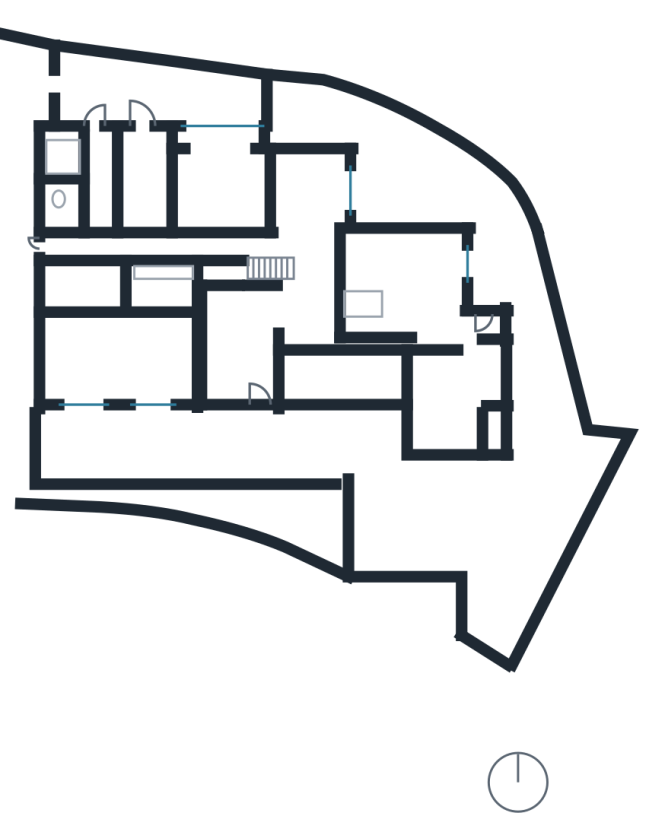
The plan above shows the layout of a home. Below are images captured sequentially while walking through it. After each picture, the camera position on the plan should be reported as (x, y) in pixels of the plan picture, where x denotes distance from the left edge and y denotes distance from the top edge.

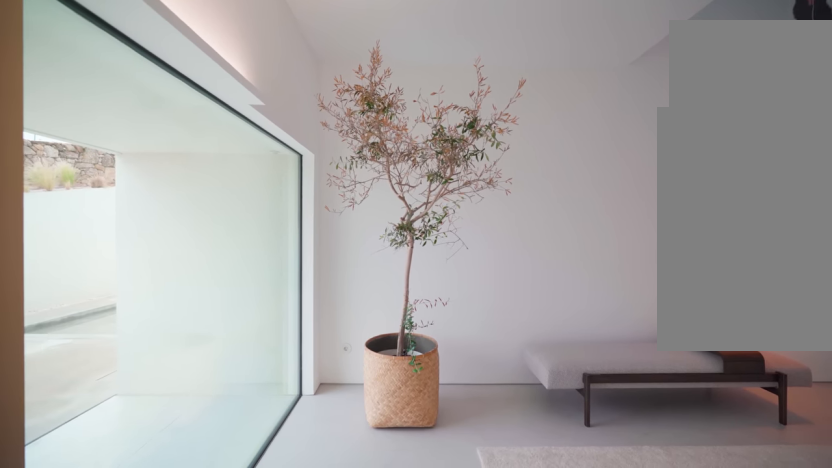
(260, 386)
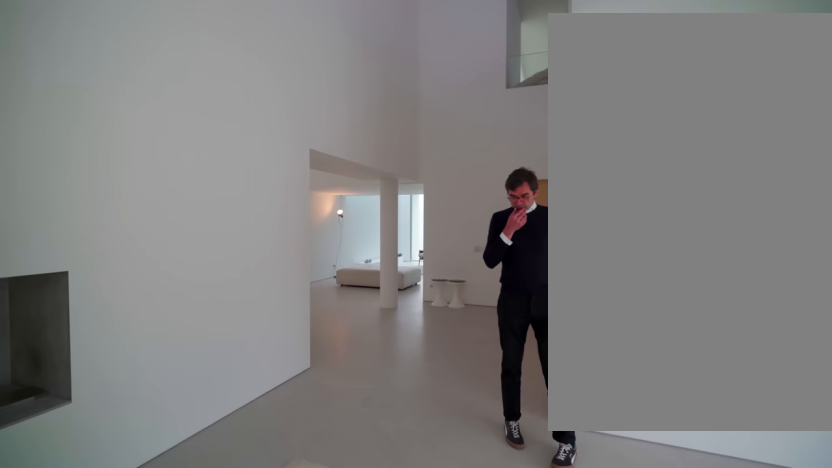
(220, 329)
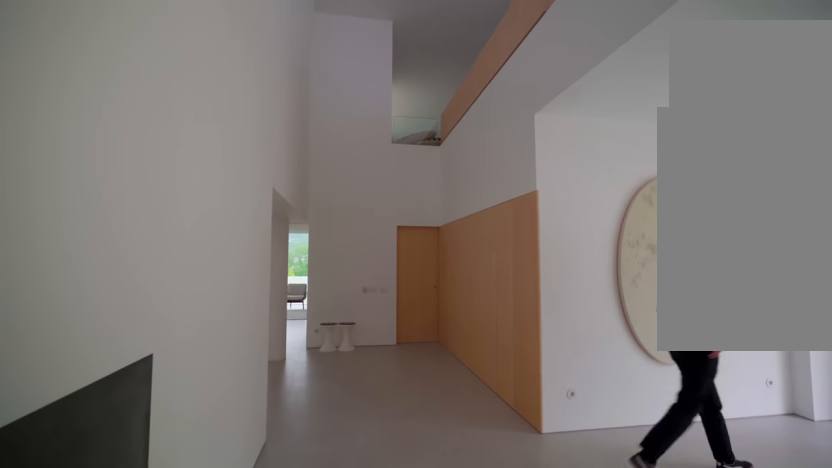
(226, 305)
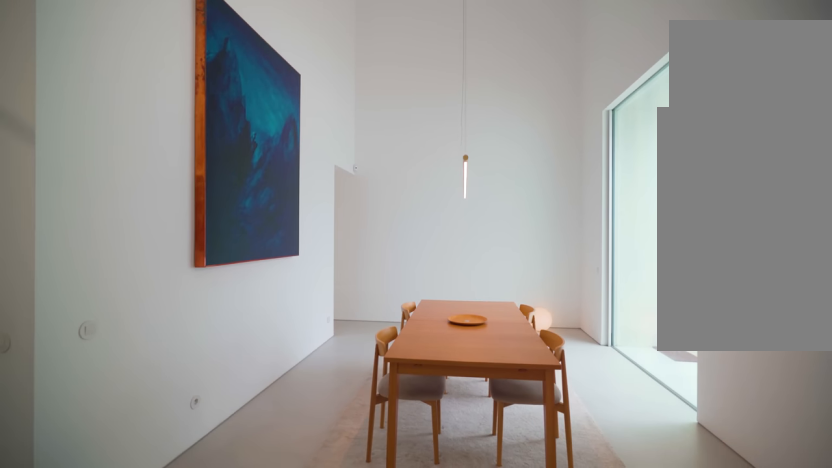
(328, 264)
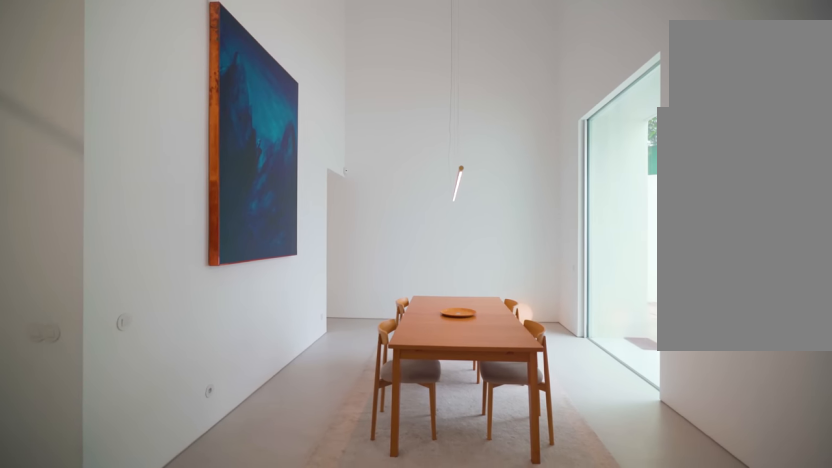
(323, 265)
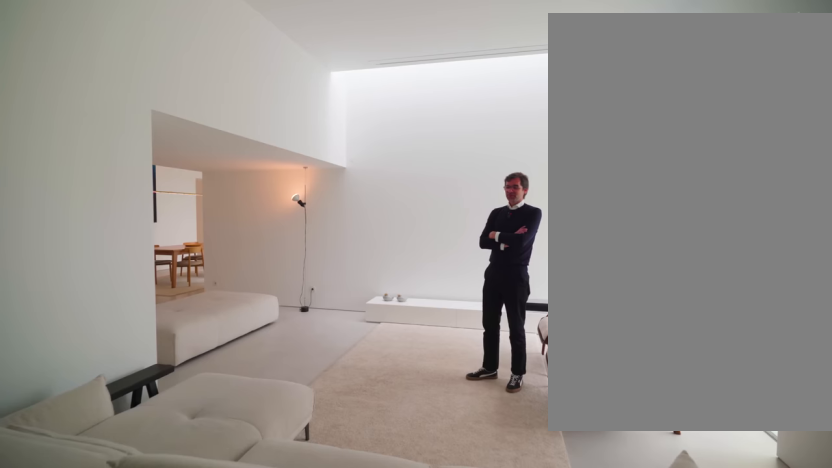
(423, 339)
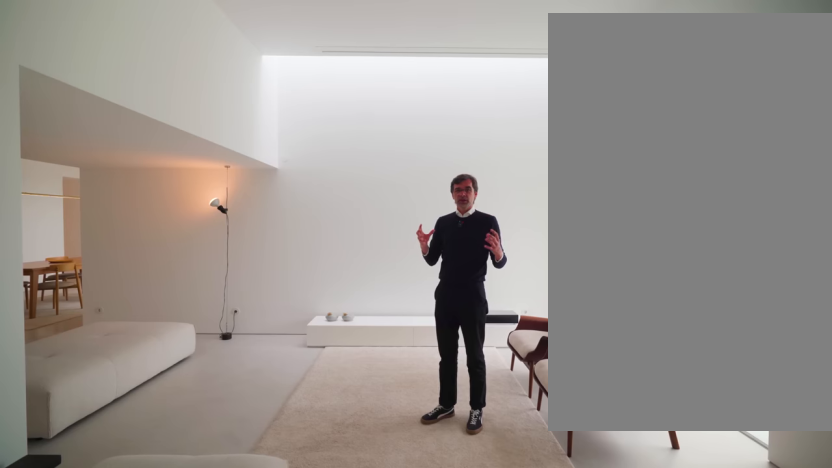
(428, 295)
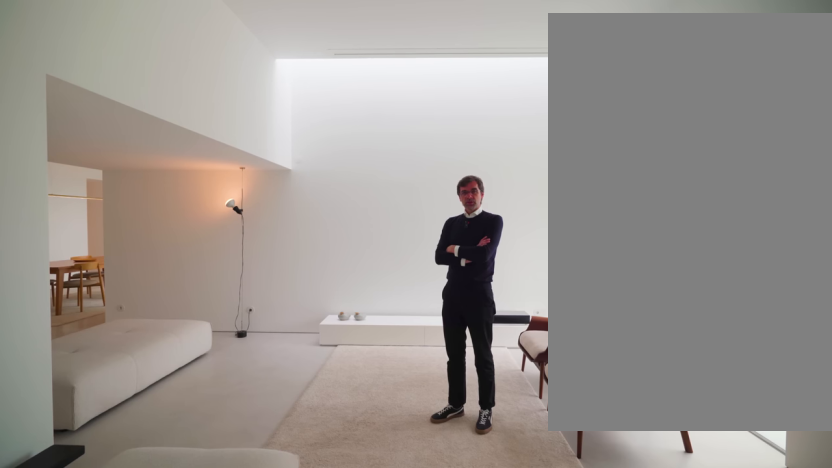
(429, 294)
